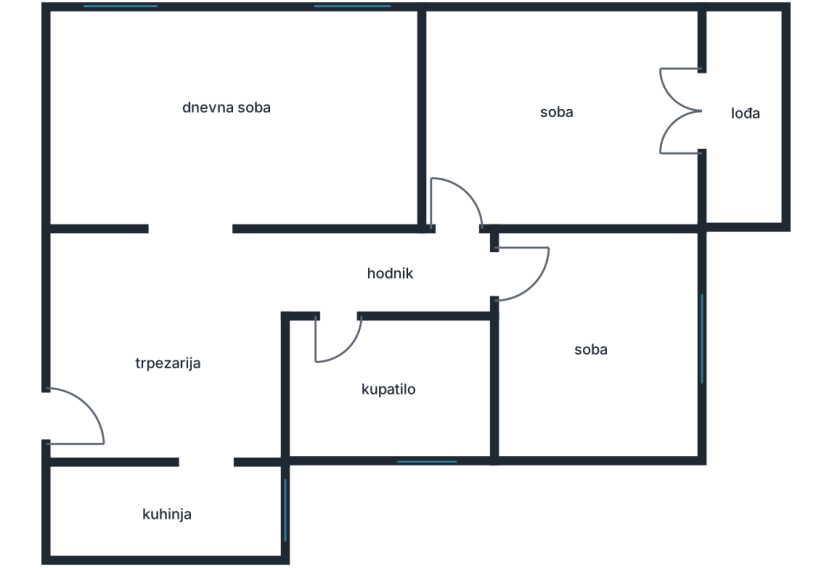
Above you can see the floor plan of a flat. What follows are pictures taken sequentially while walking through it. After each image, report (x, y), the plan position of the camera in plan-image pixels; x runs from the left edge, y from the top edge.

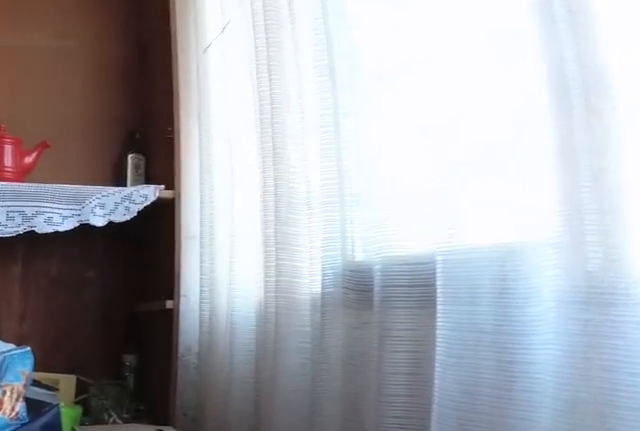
(744, 177)
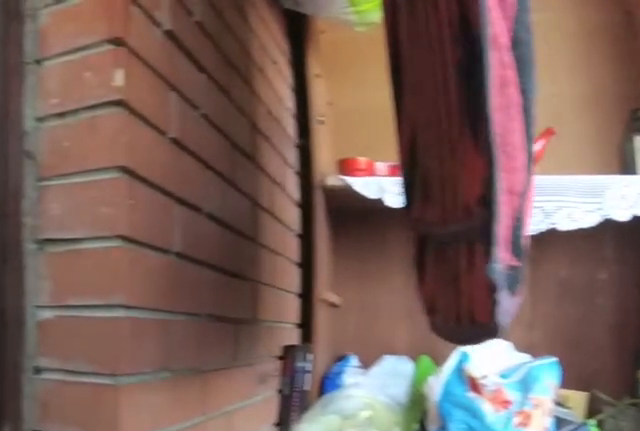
(754, 150)
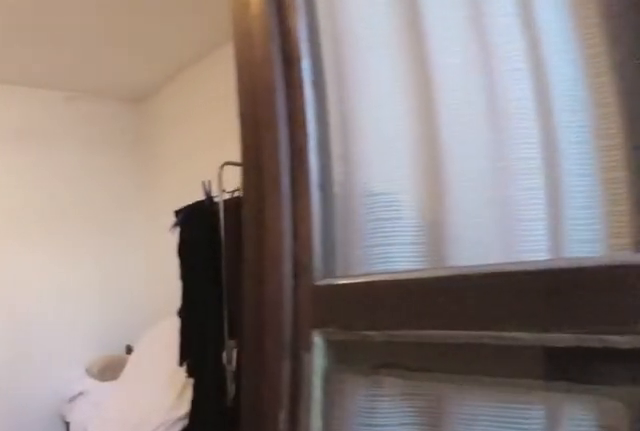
(731, 119)
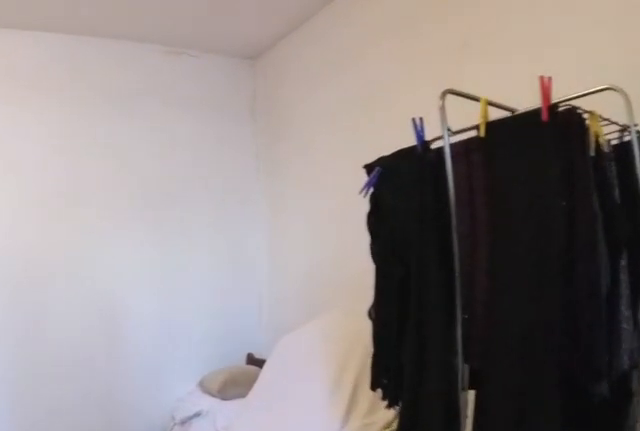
(662, 115)
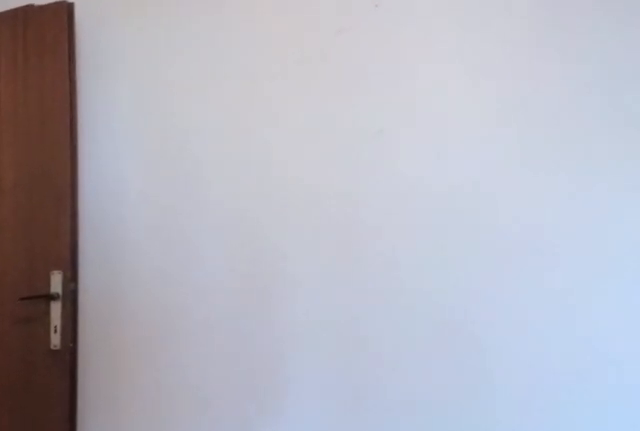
(561, 138)
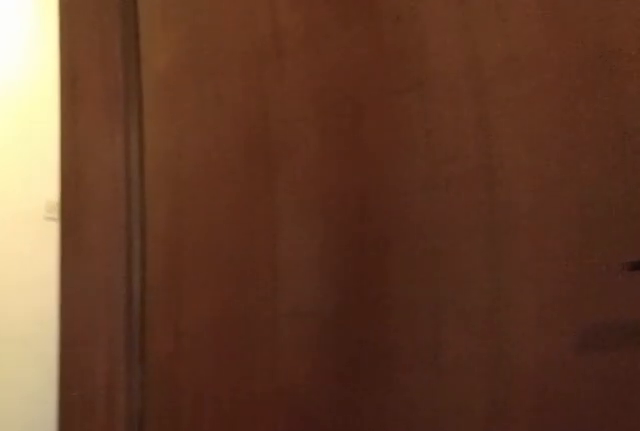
(494, 164)
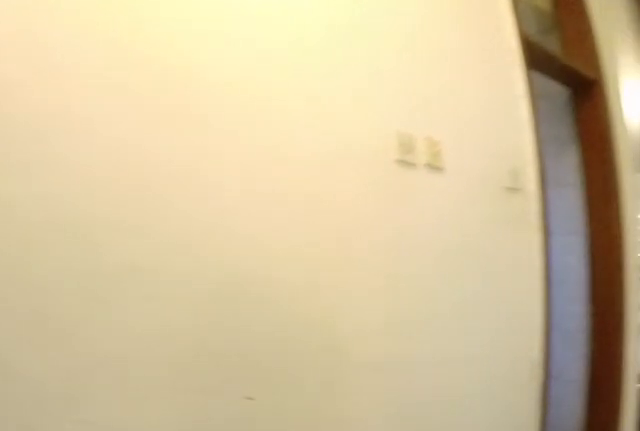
(461, 183)
